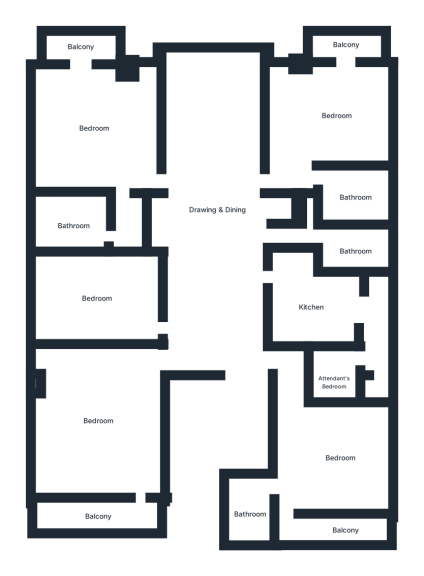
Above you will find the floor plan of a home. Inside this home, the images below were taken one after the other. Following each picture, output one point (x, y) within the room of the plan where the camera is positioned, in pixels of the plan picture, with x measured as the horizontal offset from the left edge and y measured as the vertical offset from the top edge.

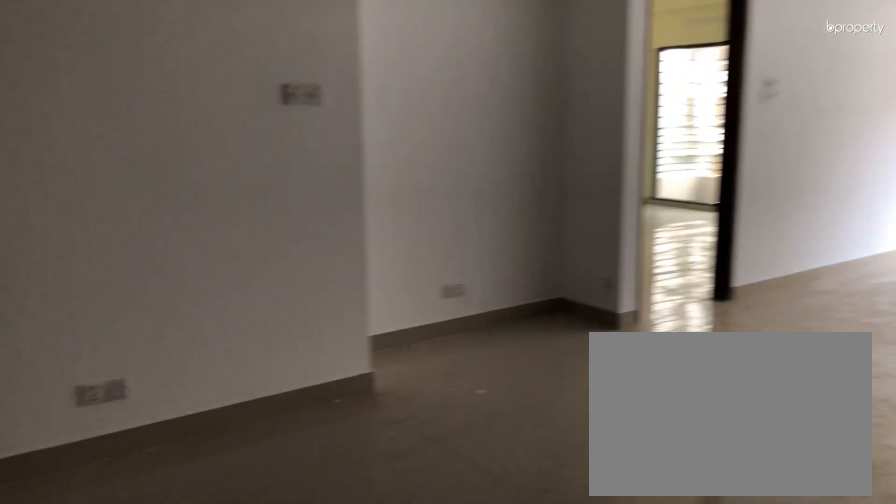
(212, 236)
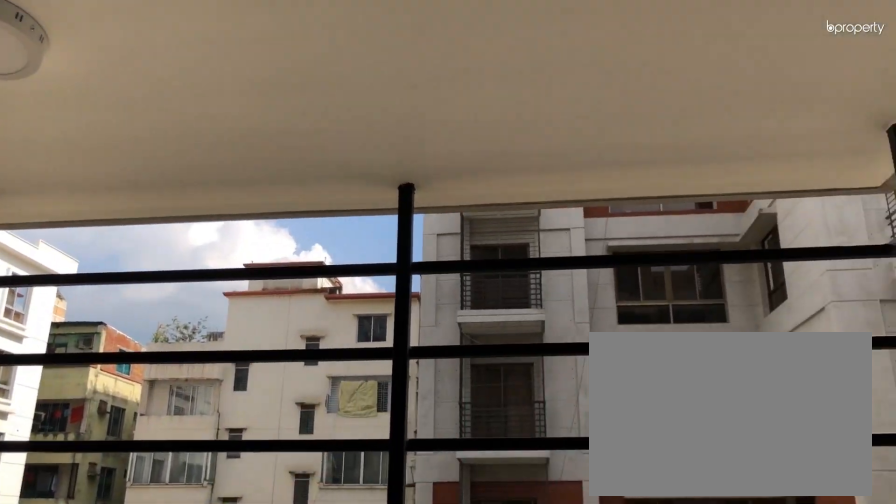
(78, 44)
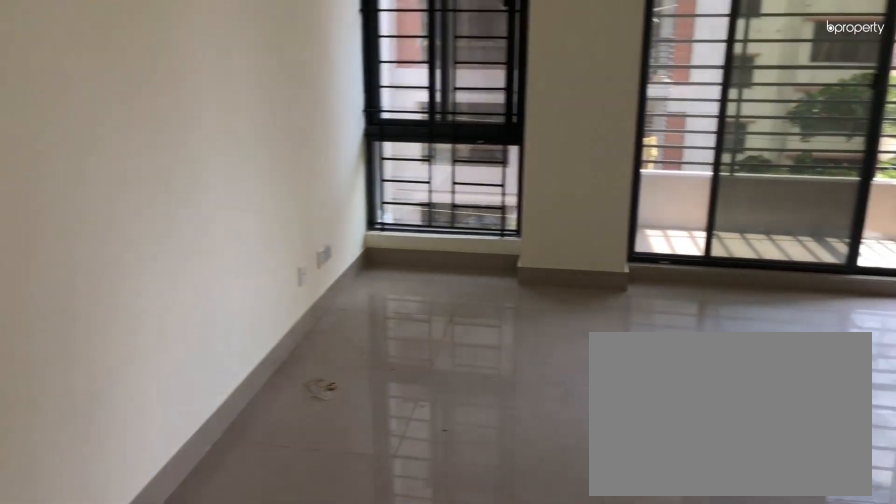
(333, 109)
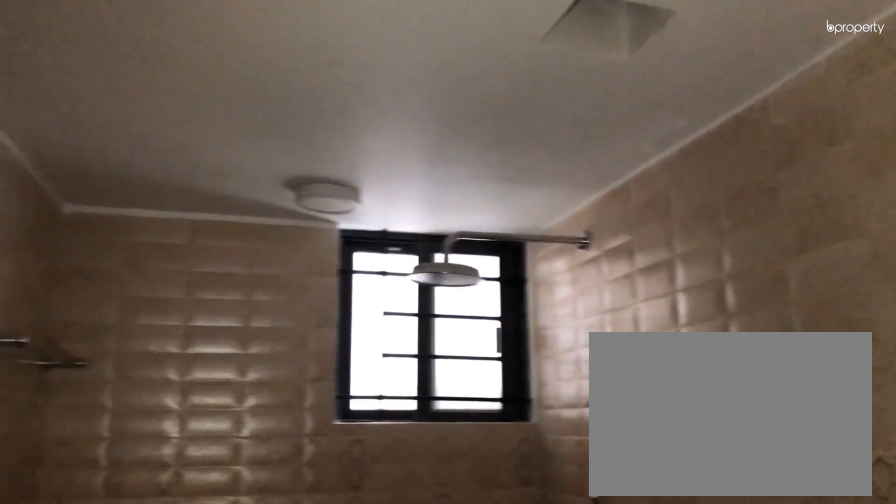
(354, 246)
